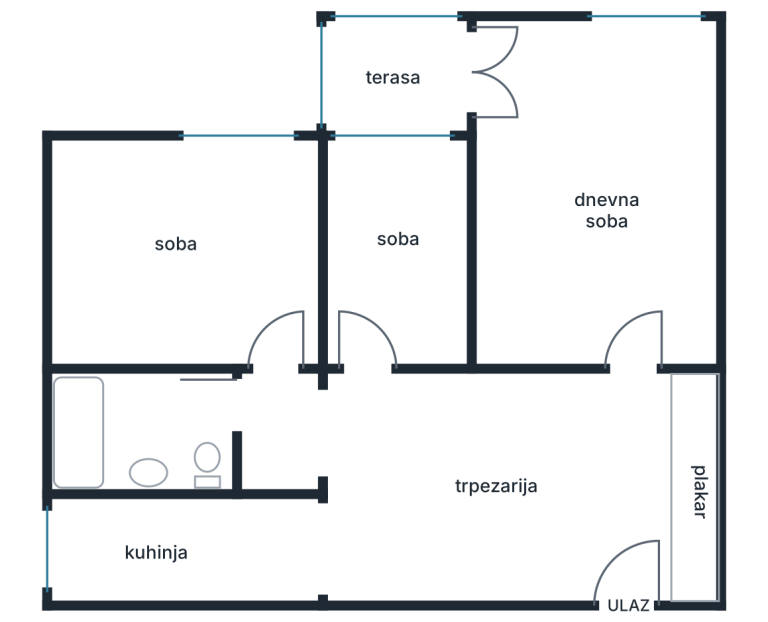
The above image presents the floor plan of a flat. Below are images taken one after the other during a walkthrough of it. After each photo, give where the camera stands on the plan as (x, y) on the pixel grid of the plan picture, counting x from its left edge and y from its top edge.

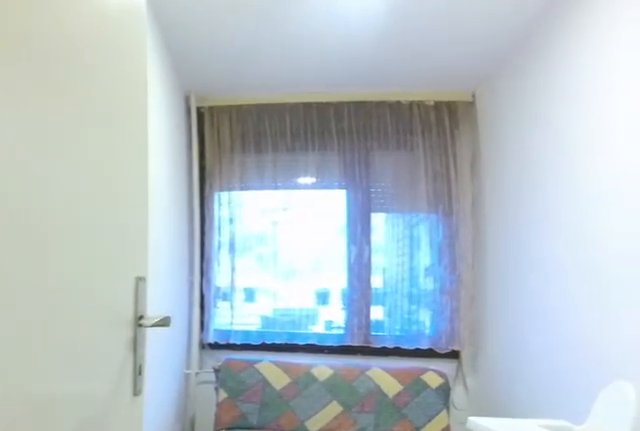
(378, 410)
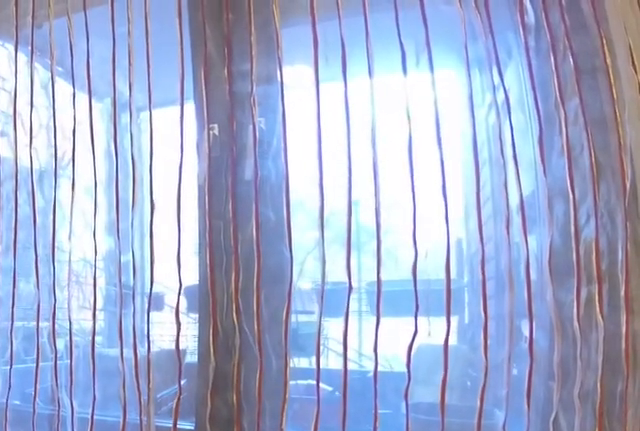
(408, 204)
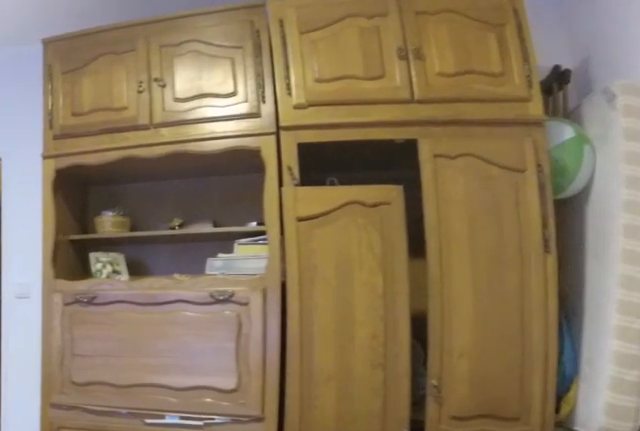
(182, 170)
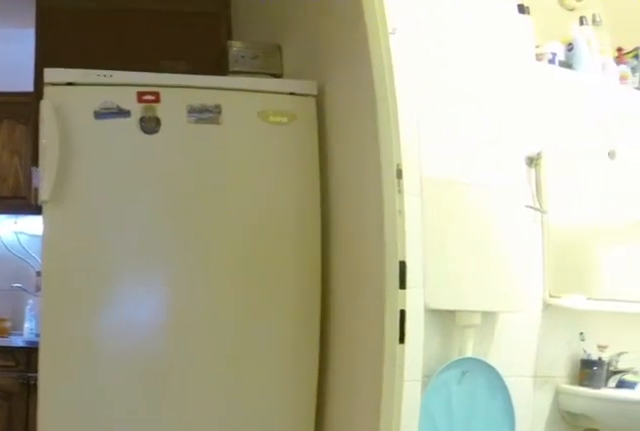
(276, 332)
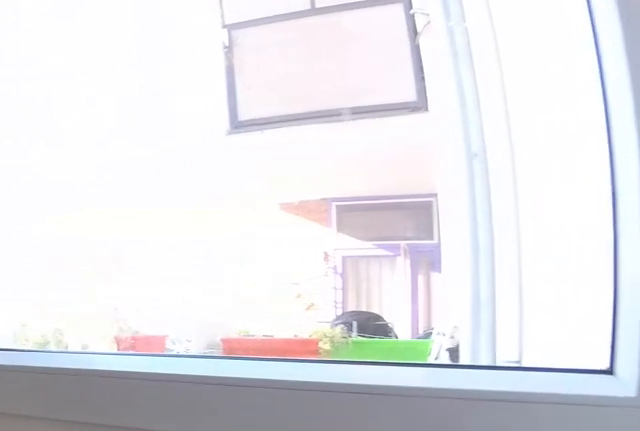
(102, 538)
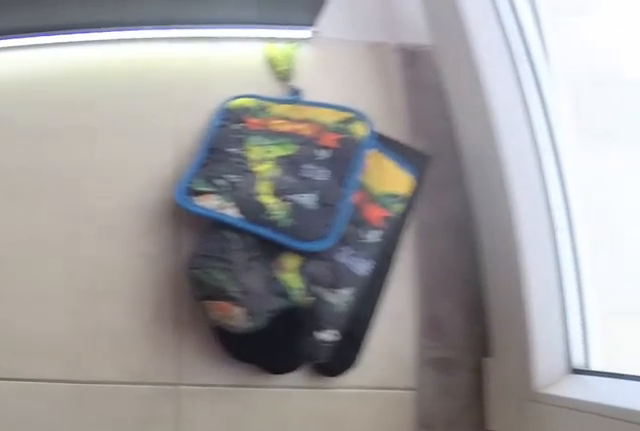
(73, 520)
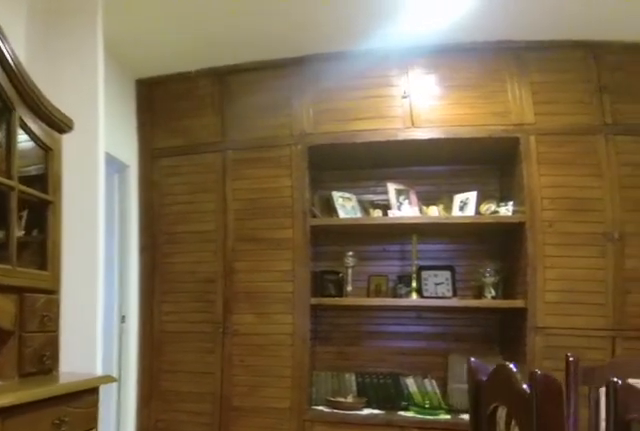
(446, 492)
